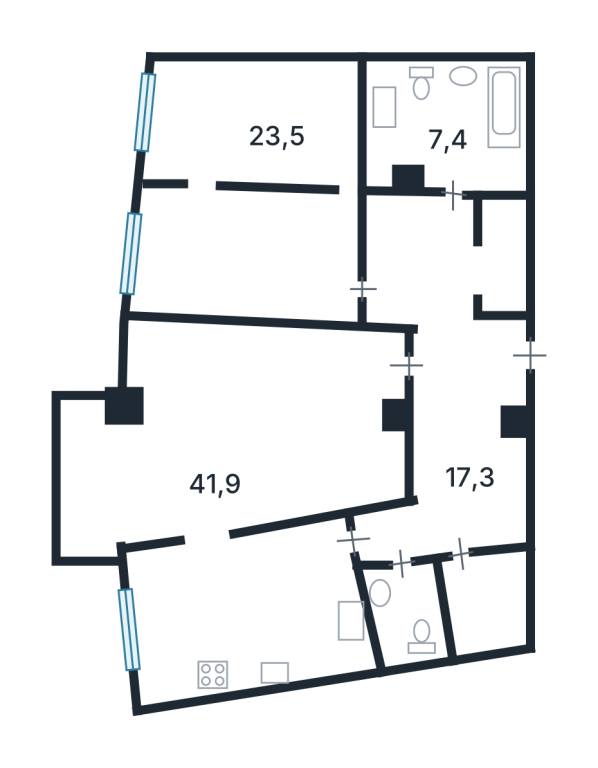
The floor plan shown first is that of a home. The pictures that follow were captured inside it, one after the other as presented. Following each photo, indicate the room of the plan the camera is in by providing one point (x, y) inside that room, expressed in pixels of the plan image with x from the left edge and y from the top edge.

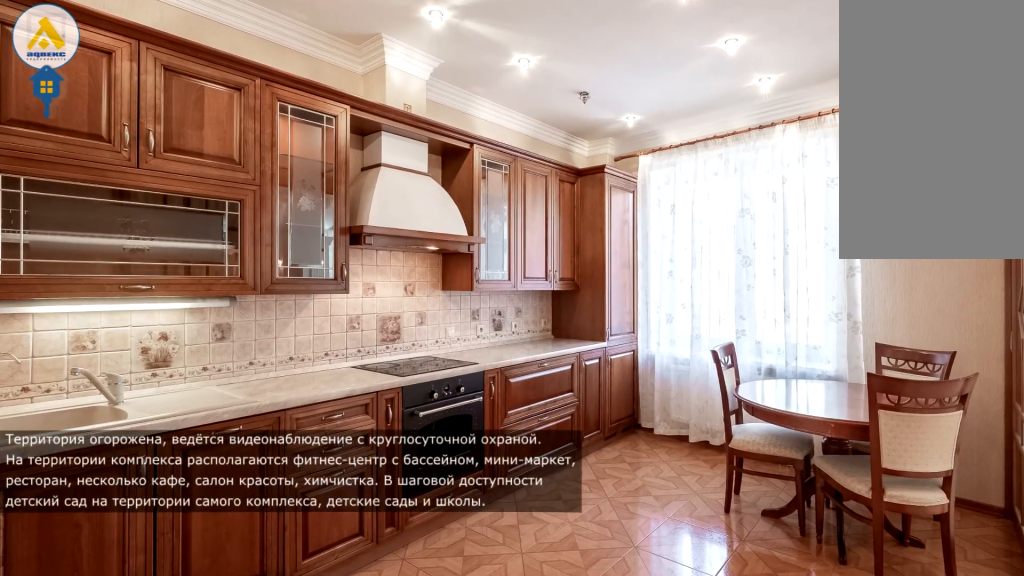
(235, 604)
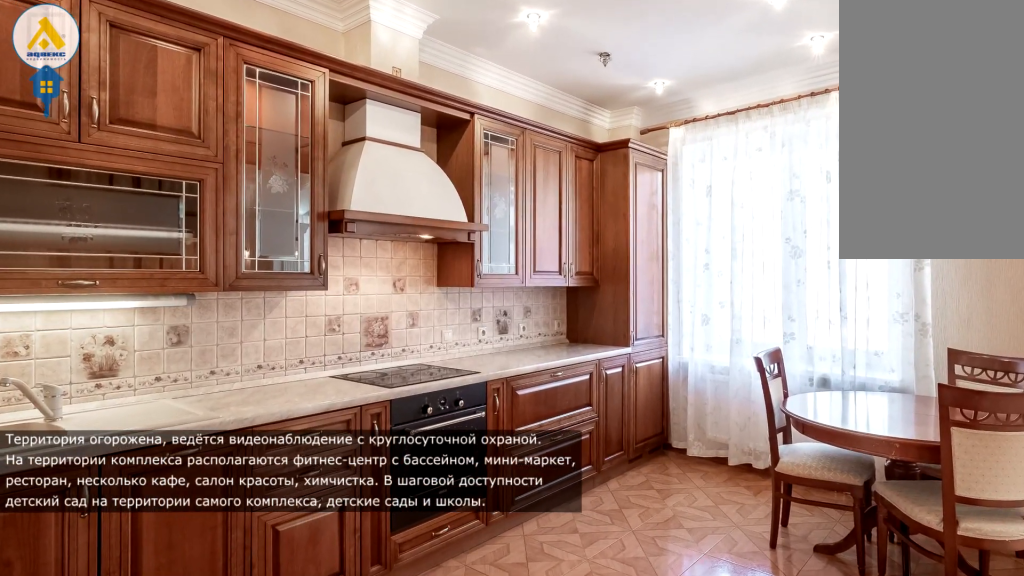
(235, 604)
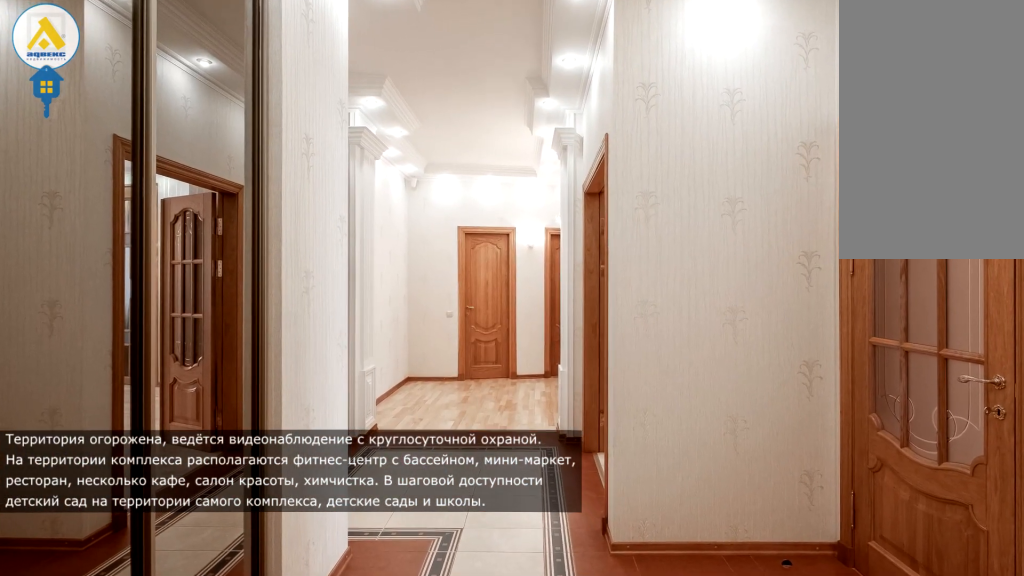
(424, 488)
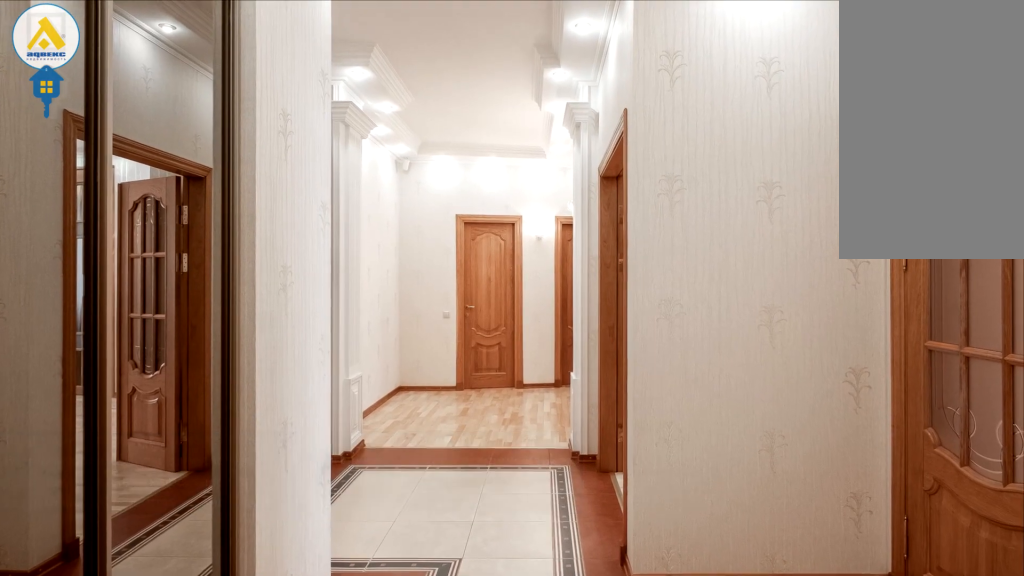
(426, 497)
